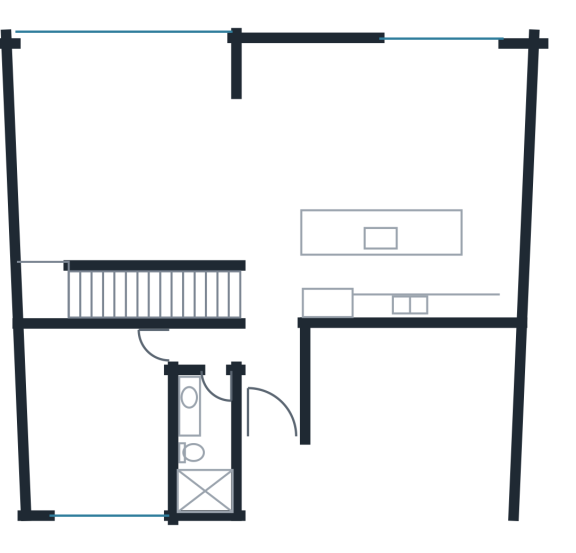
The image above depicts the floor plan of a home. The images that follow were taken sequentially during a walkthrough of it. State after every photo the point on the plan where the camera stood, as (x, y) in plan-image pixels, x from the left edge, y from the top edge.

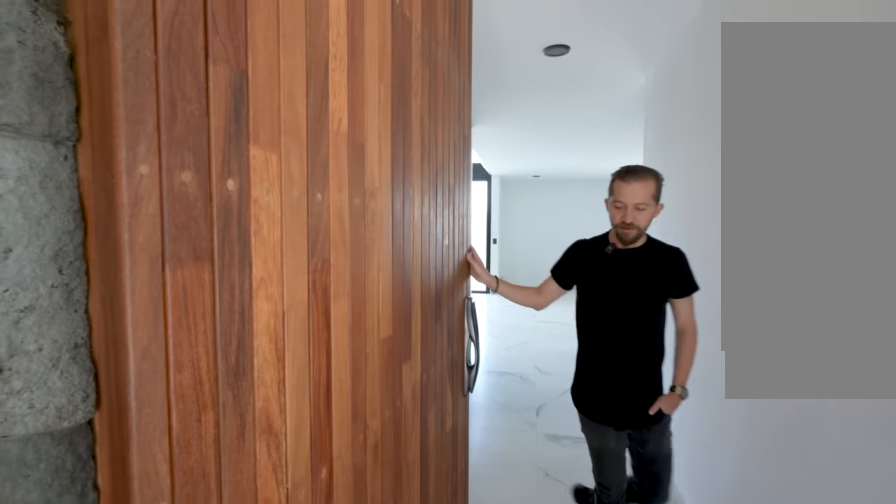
(267, 459)
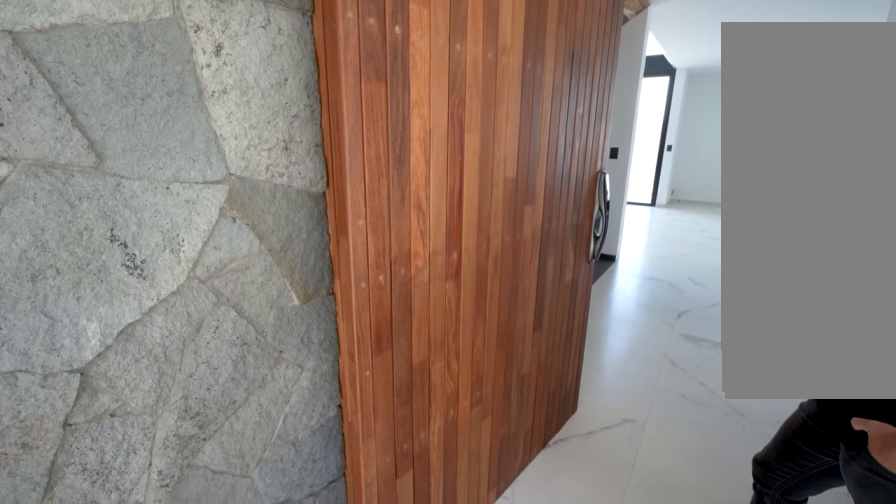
(266, 458)
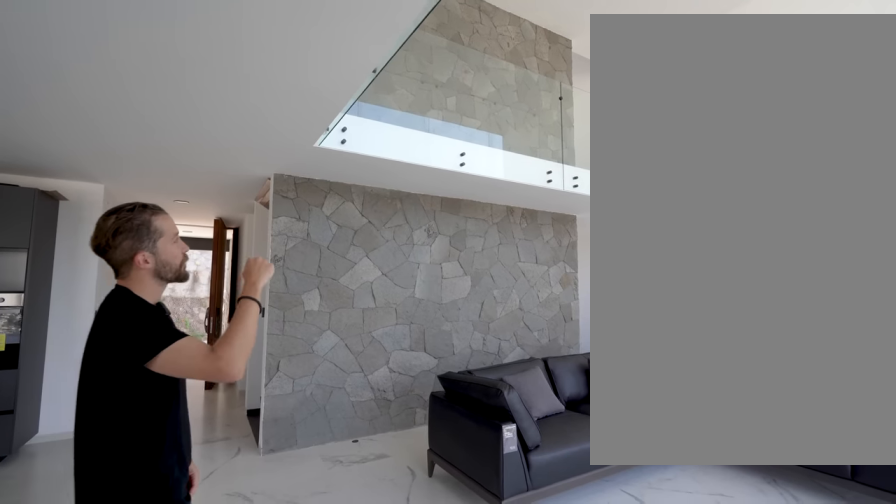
(297, 109)
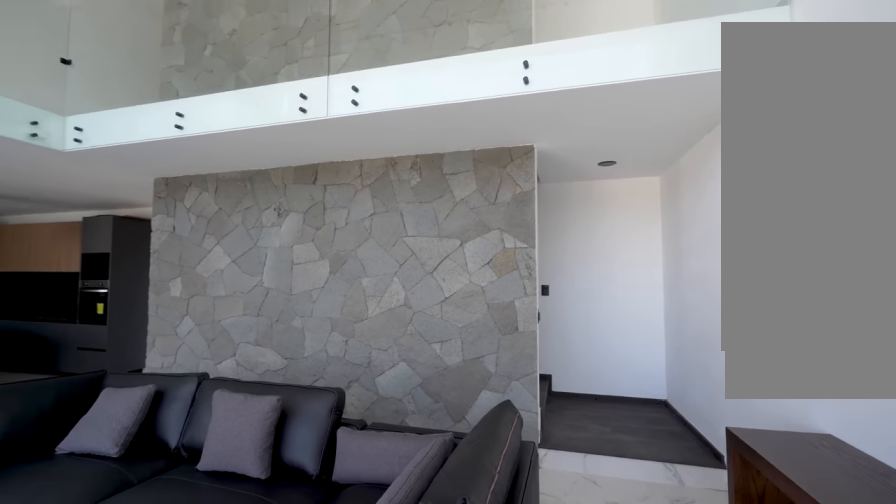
(115, 99)
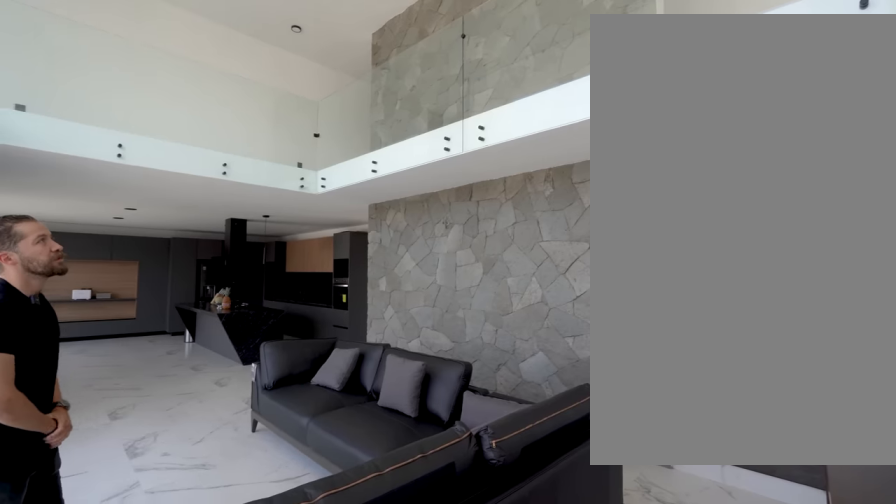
(55, 104)
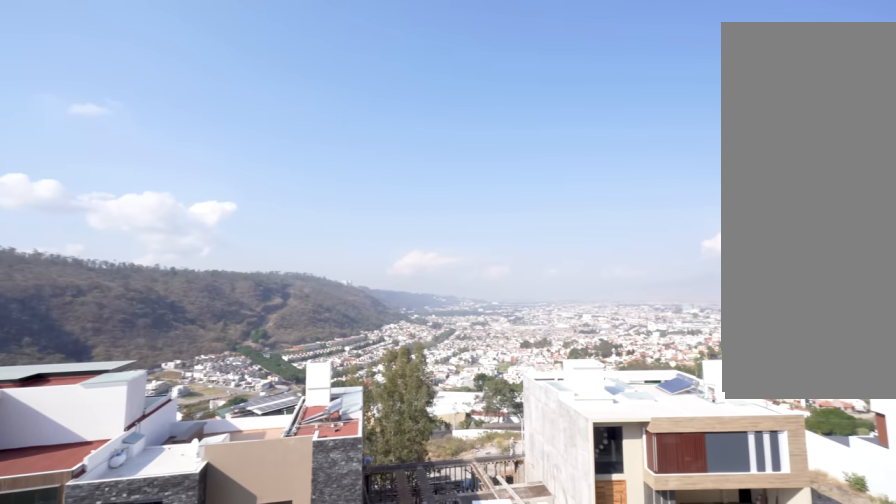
(47, 61)
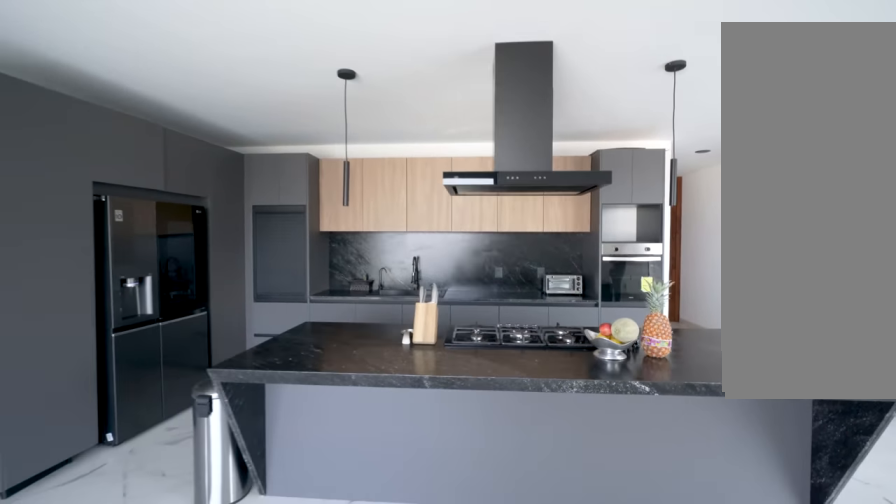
(338, 181)
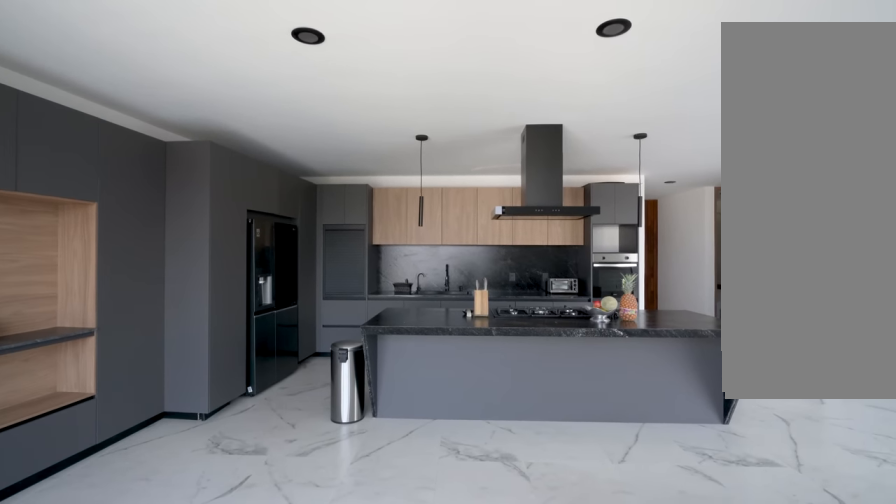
(426, 112)
